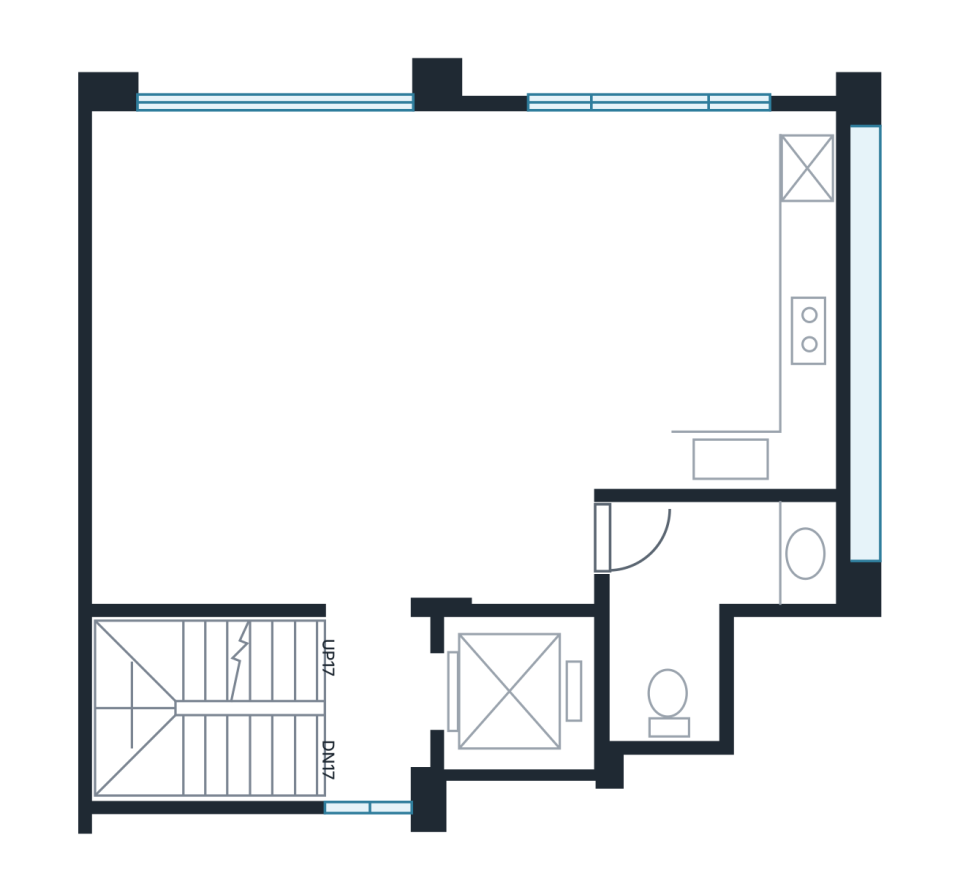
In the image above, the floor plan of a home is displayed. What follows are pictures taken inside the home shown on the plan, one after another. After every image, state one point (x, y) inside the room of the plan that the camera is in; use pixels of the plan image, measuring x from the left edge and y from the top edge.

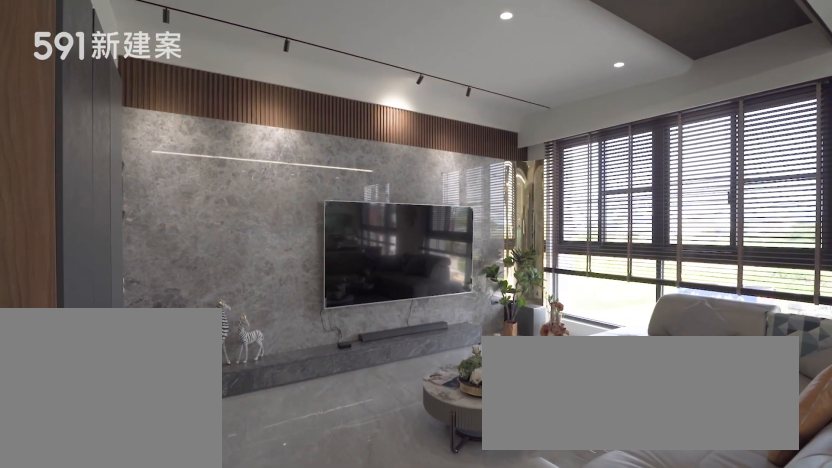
(341, 359)
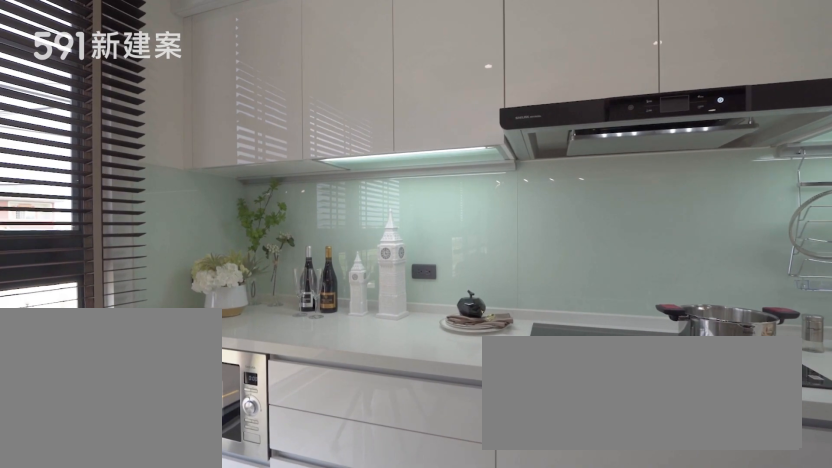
(713, 299)
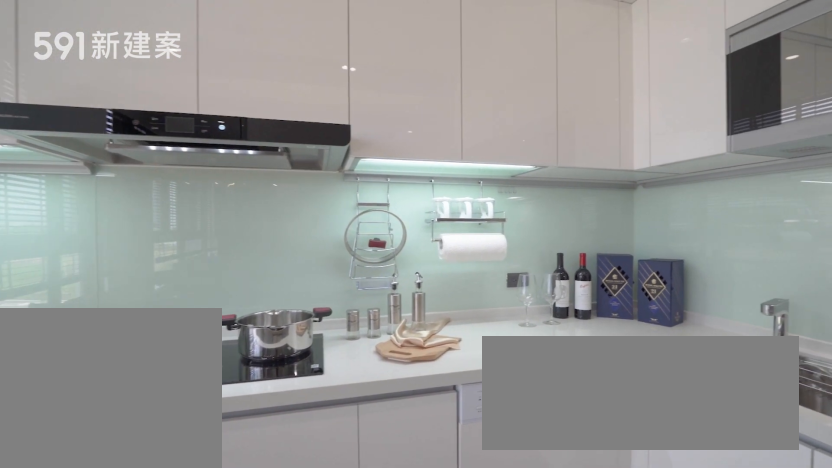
(713, 299)
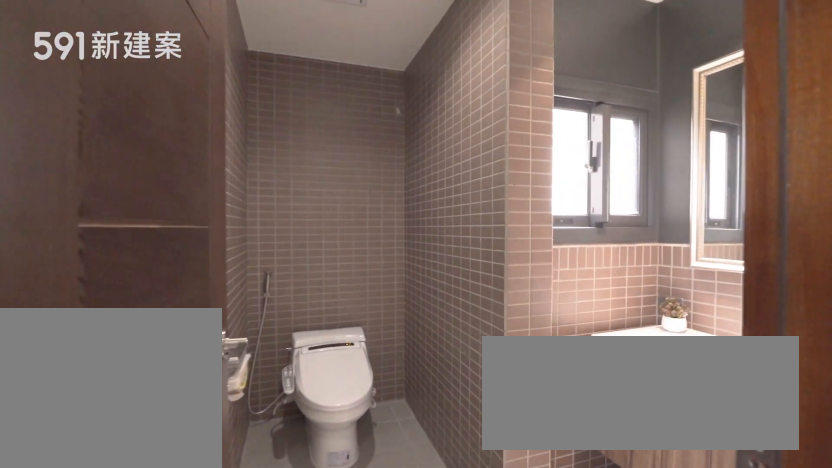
(702, 601)
